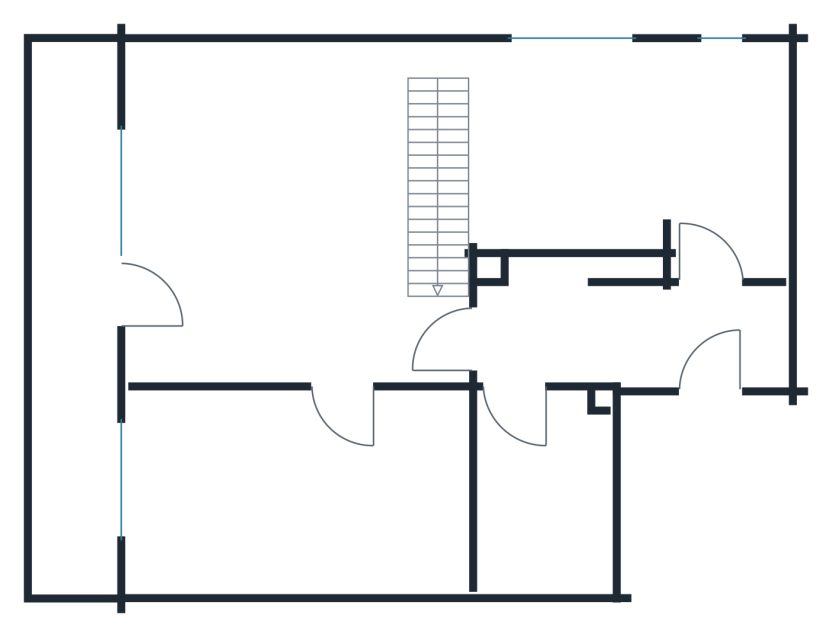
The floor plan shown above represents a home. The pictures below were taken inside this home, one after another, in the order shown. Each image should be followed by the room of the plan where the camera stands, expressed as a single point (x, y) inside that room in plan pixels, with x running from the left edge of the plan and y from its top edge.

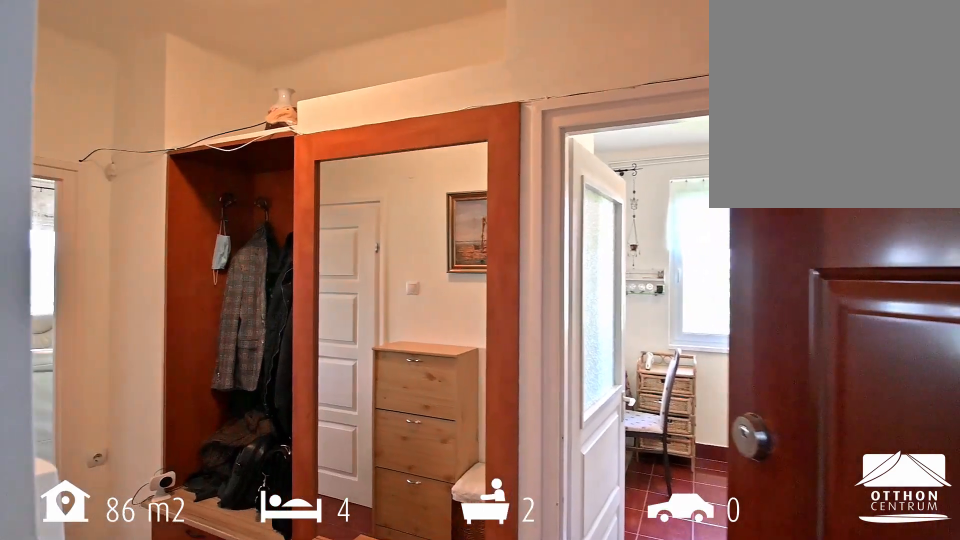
(630, 333)
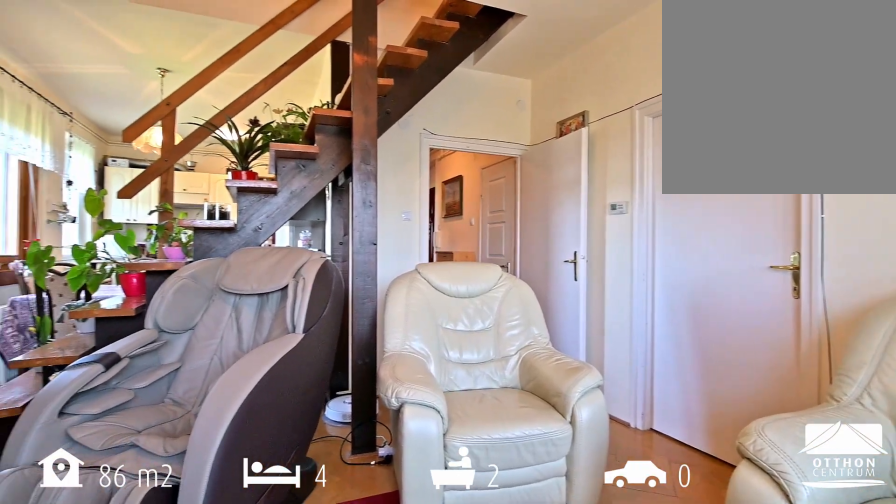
(298, 224)
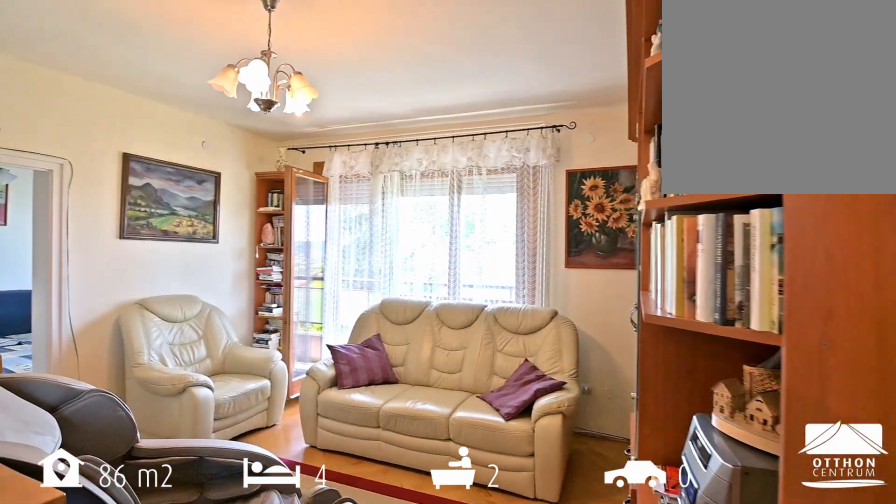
(298, 224)
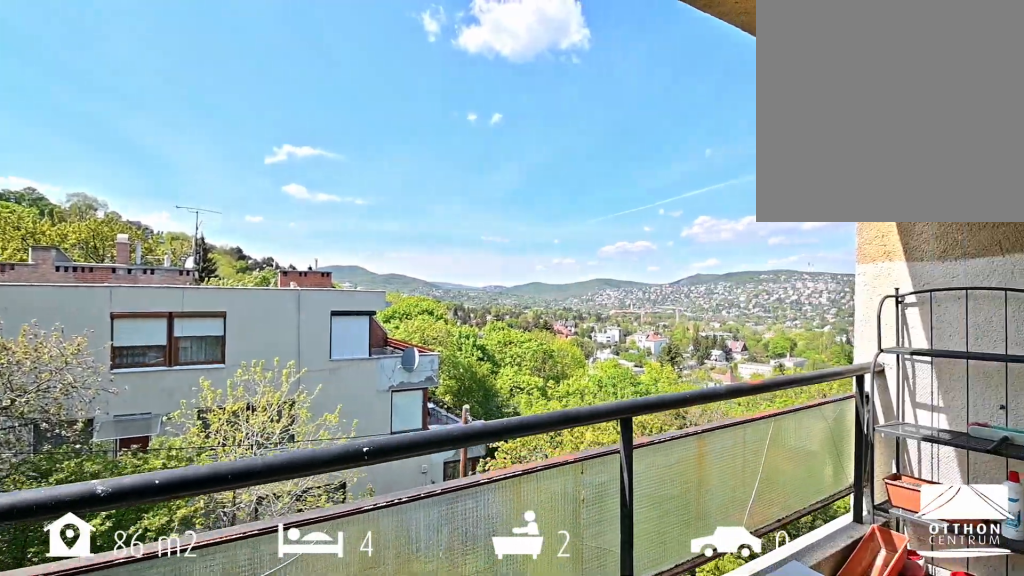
(75, 351)
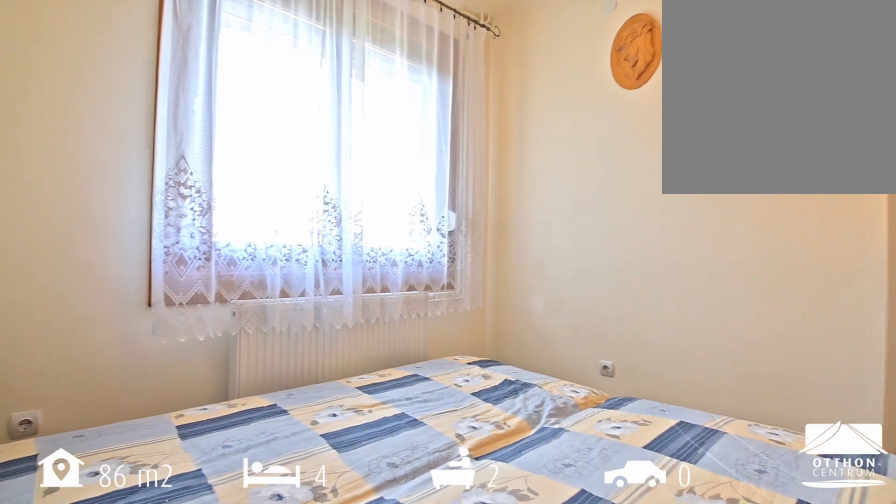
(304, 490)
